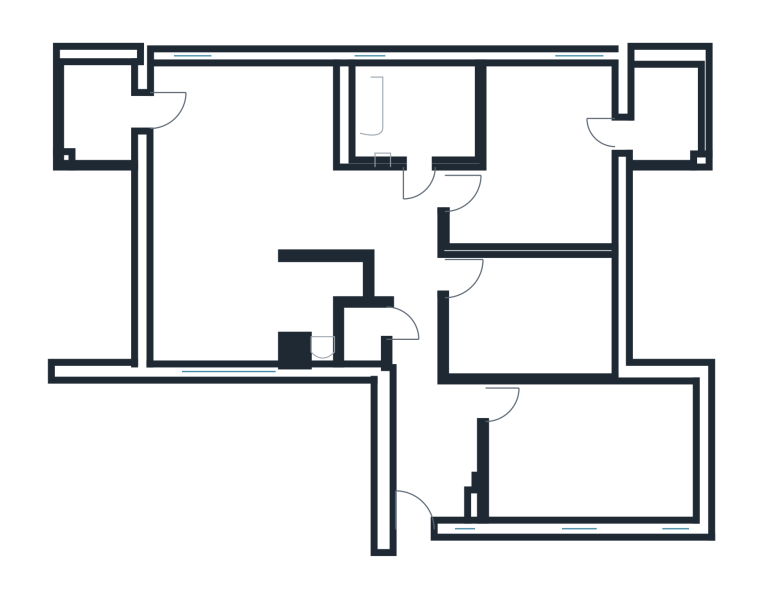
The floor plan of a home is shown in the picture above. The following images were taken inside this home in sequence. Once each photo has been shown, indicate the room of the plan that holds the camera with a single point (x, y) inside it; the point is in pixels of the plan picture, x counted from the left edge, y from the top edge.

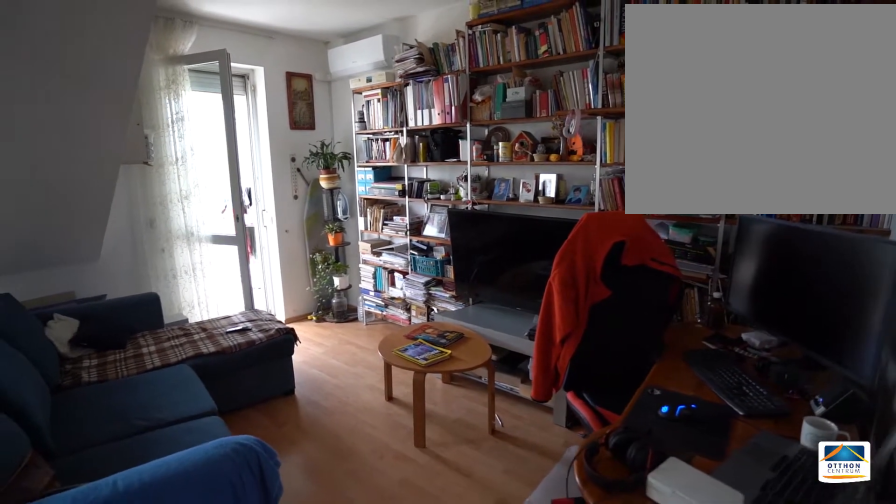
(249, 145)
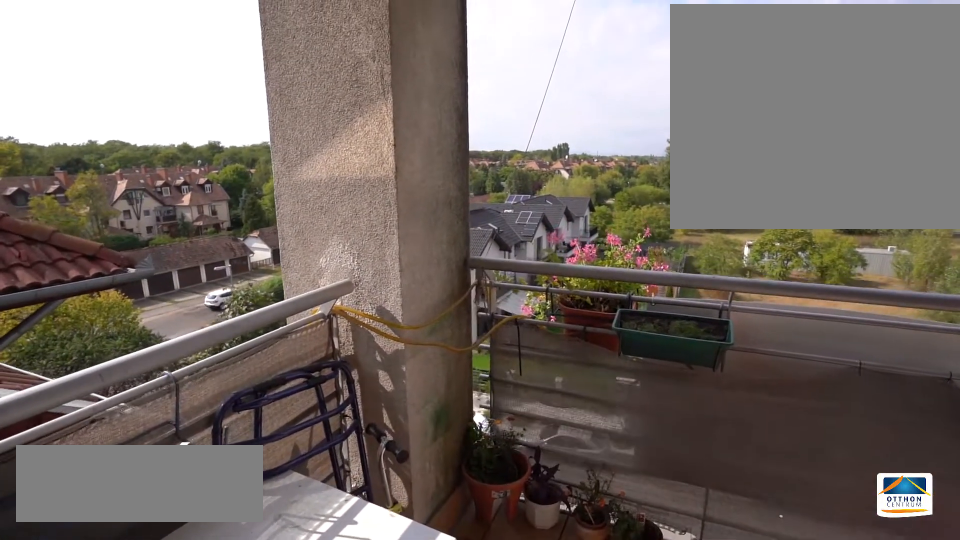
(95, 111)
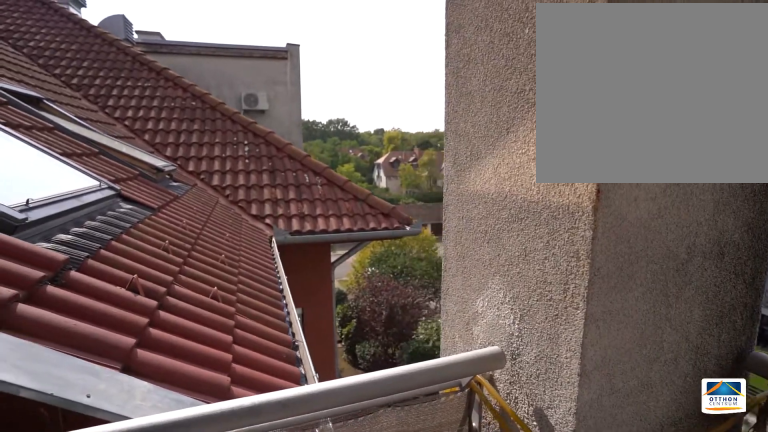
(95, 111)
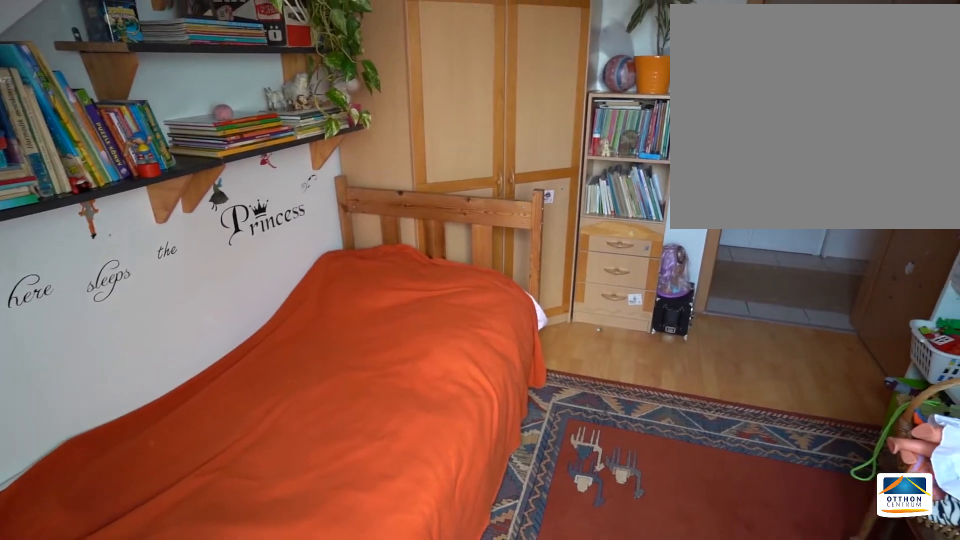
(537, 320)
